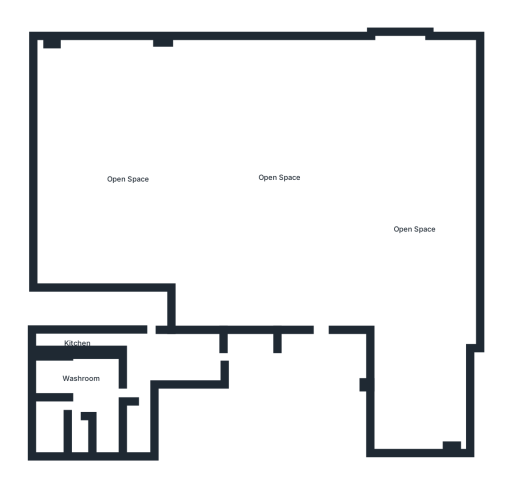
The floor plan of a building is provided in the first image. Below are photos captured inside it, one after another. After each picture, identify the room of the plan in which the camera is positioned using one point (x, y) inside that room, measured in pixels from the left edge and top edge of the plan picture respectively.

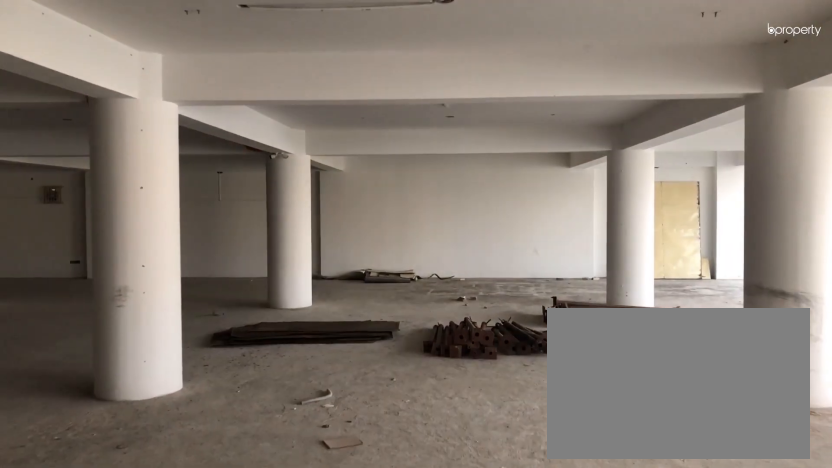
(320, 300)
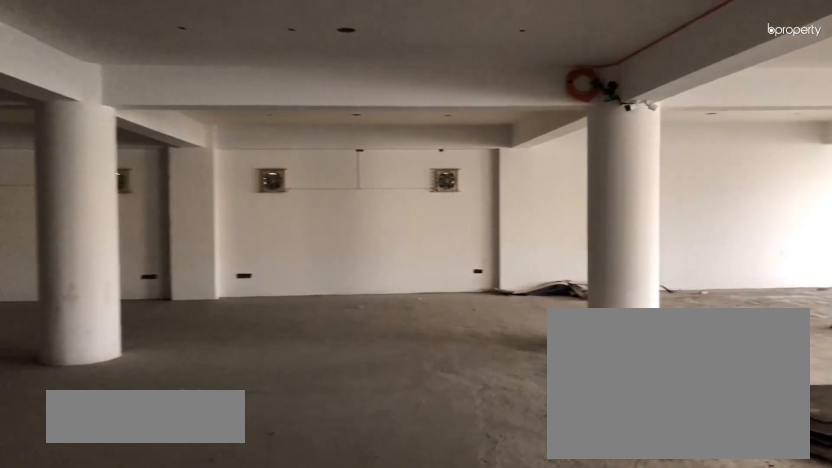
(281, 175)
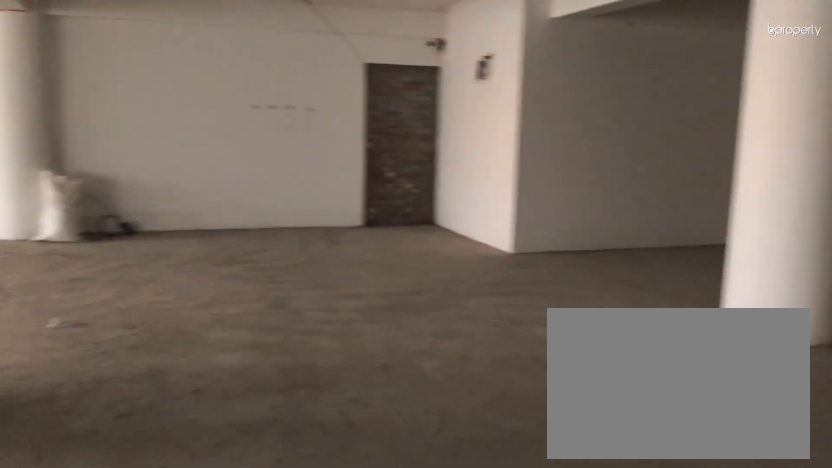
(281, 175)
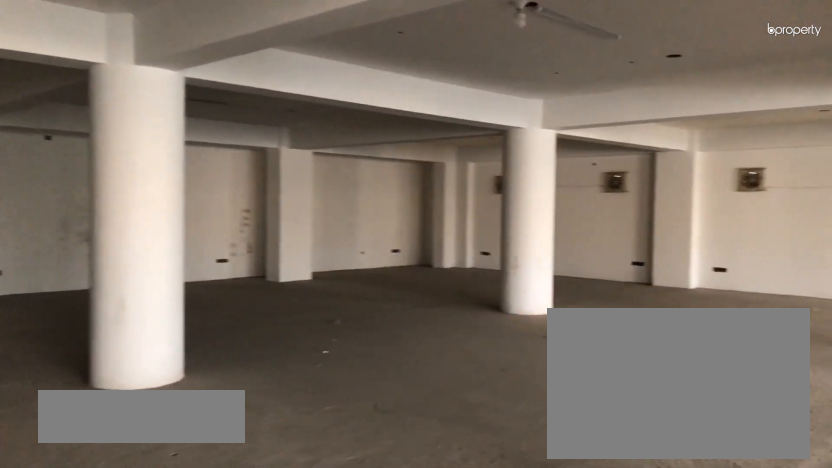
(128, 178)
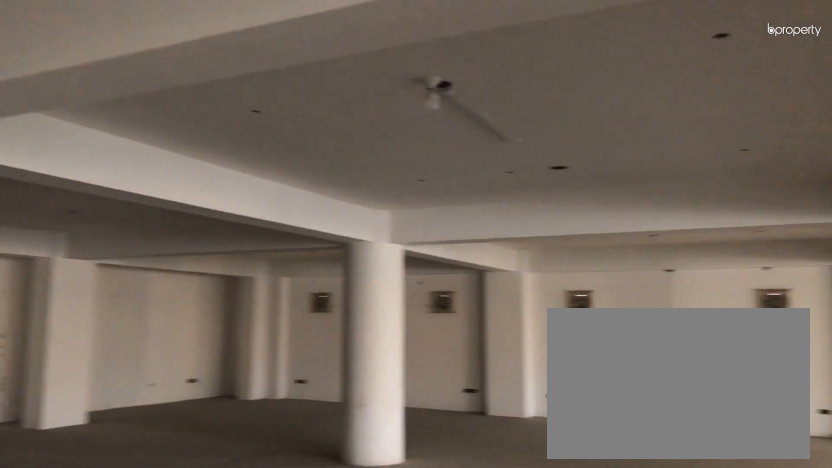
(128, 178)
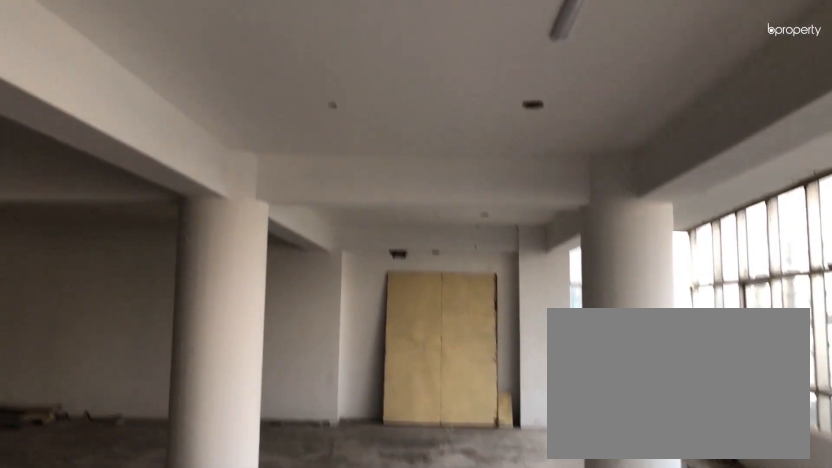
(417, 228)
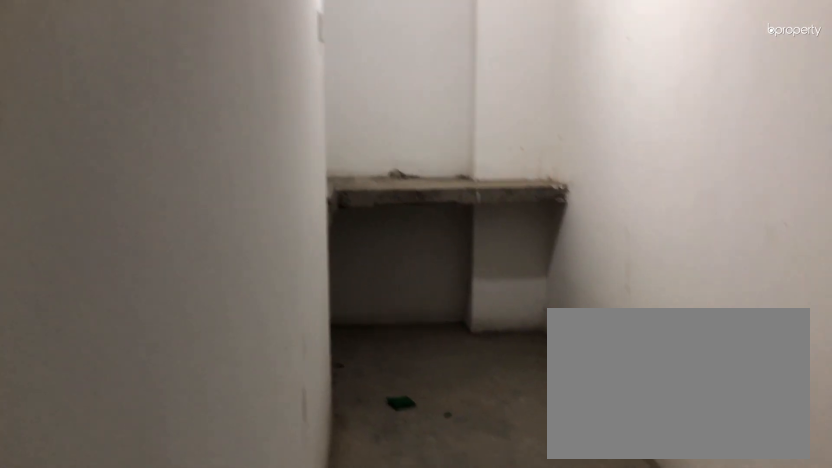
(74, 341)
